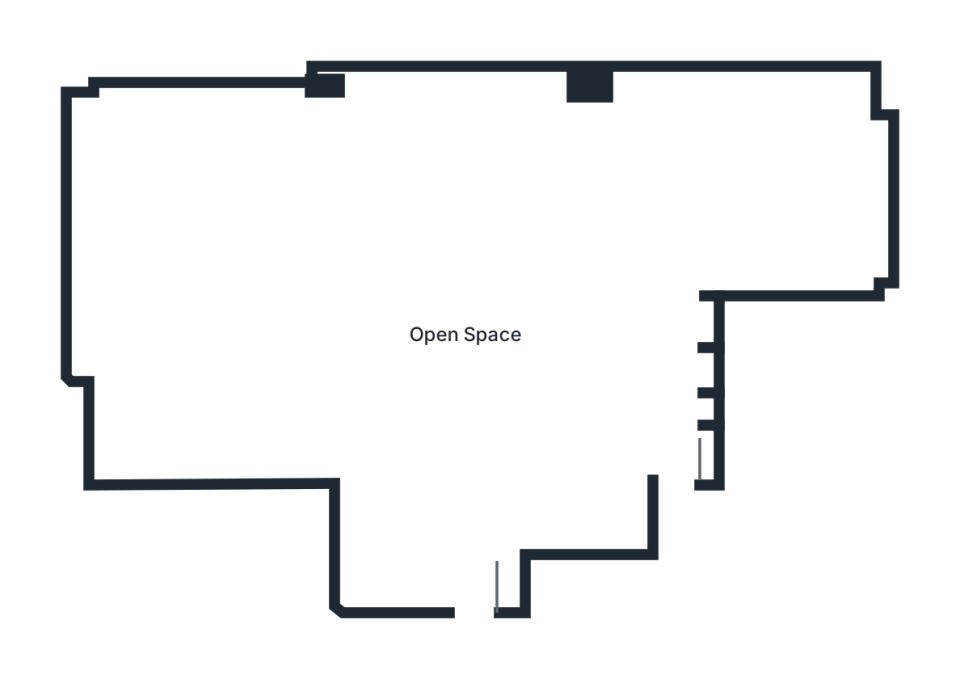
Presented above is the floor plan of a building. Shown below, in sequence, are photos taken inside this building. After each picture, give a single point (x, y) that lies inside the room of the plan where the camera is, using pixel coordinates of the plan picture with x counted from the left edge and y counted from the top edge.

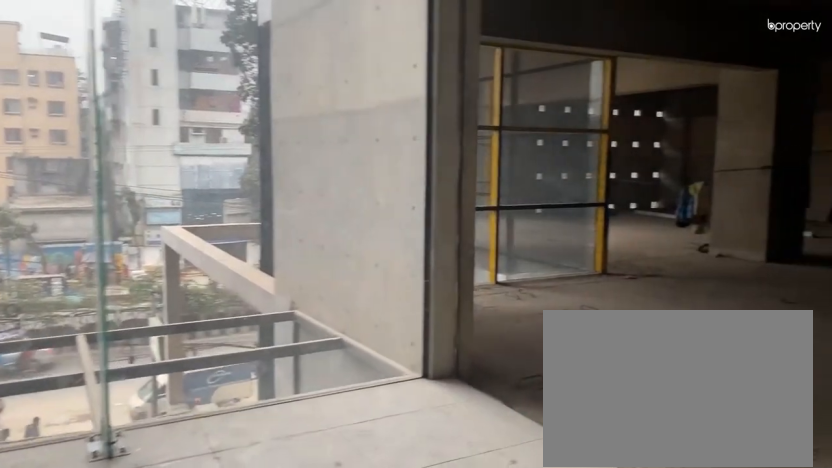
(479, 577)
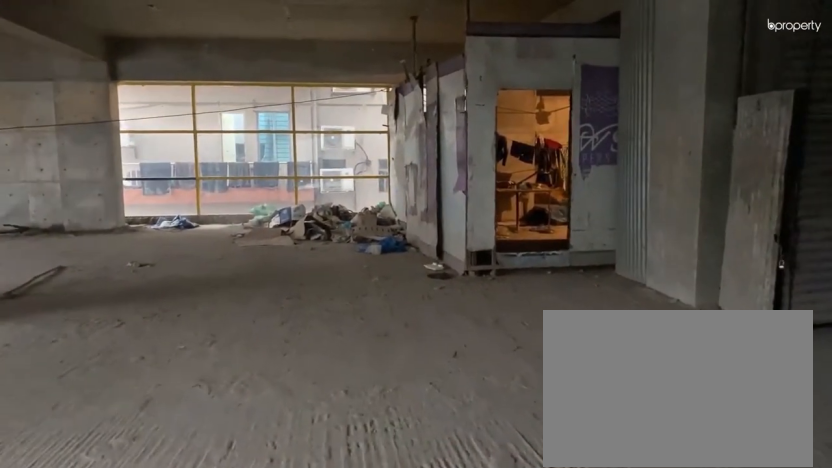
(479, 360)
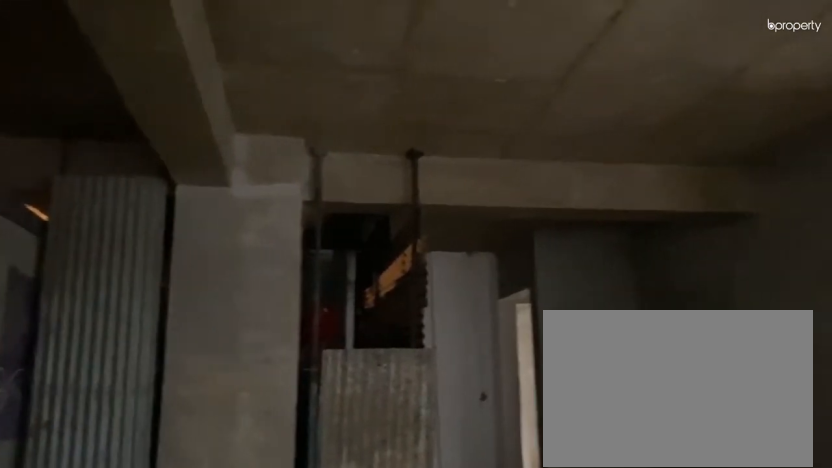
(479, 360)
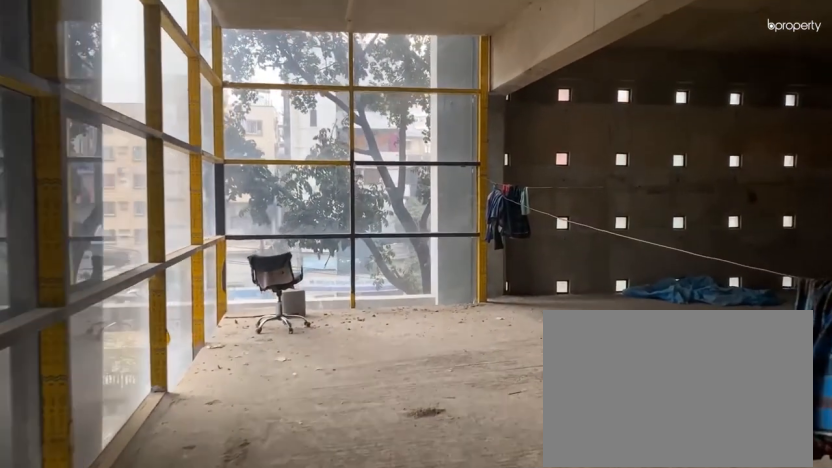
(277, 435)
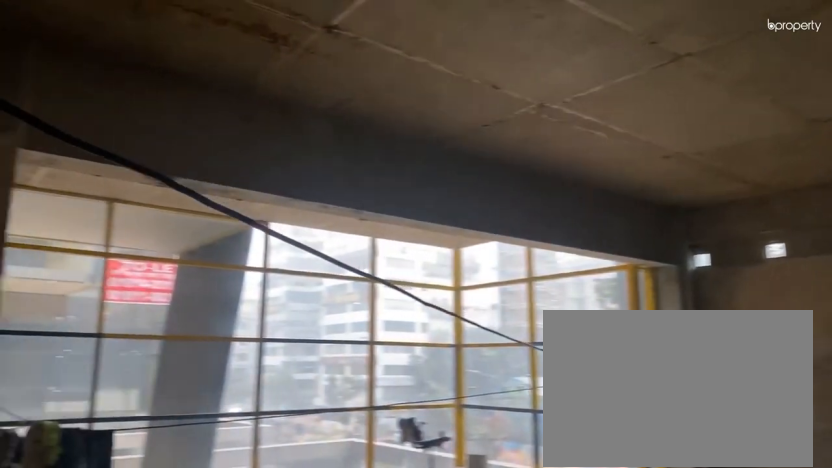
(148, 240)
